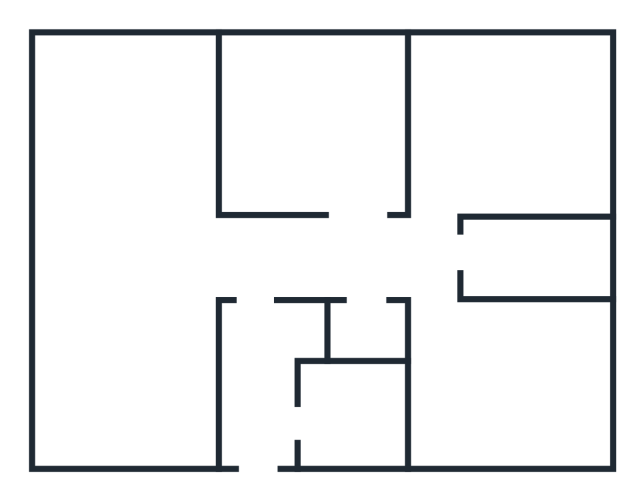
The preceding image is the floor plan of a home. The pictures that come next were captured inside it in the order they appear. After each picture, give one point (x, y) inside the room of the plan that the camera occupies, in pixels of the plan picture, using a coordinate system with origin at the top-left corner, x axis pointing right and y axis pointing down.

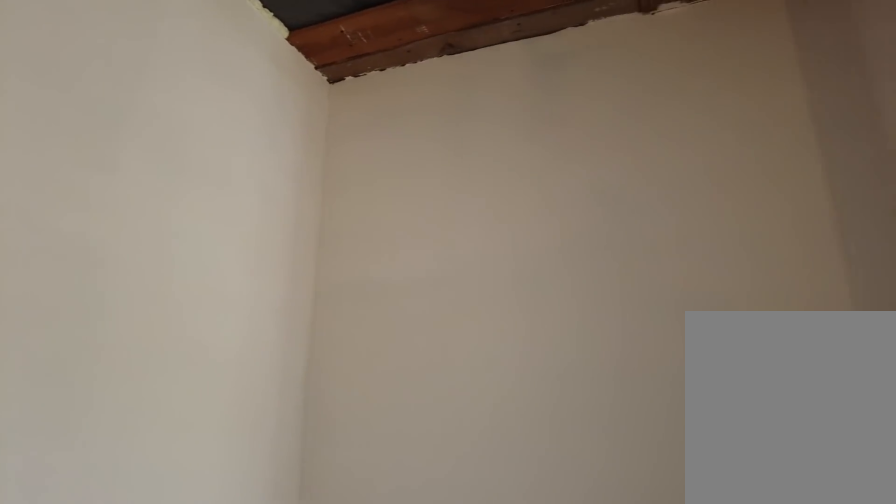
(253, 350)
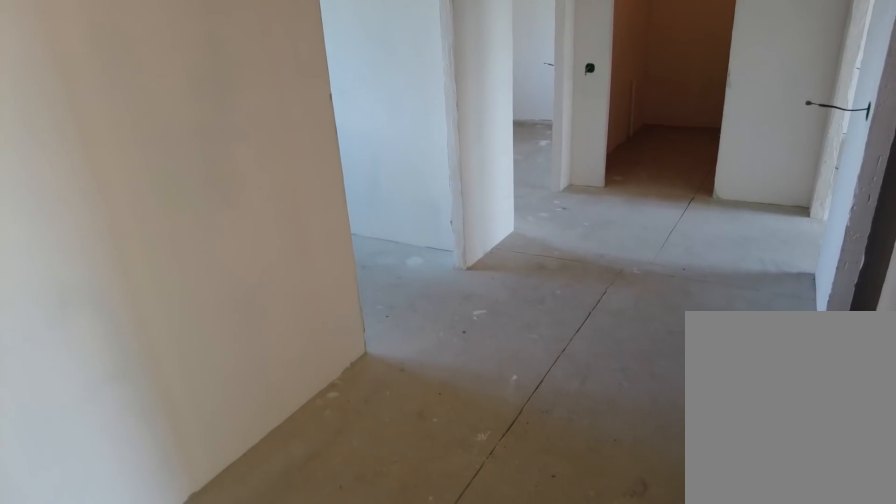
(258, 279)
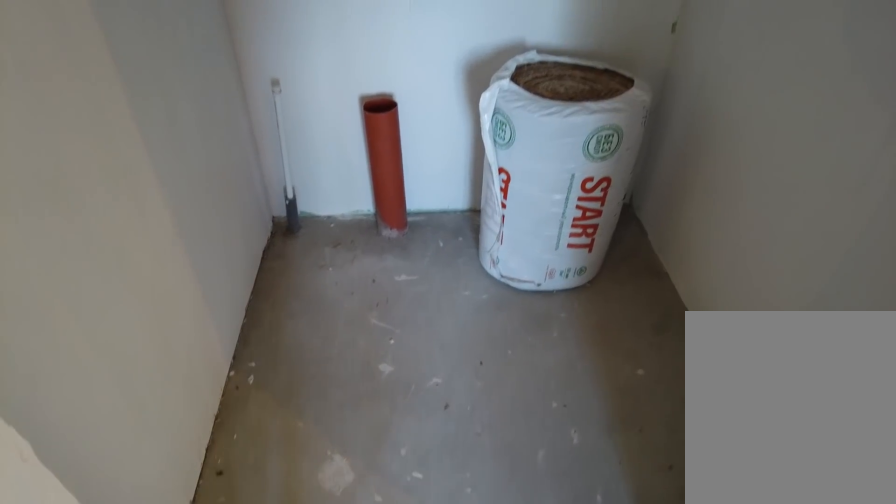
(375, 273)
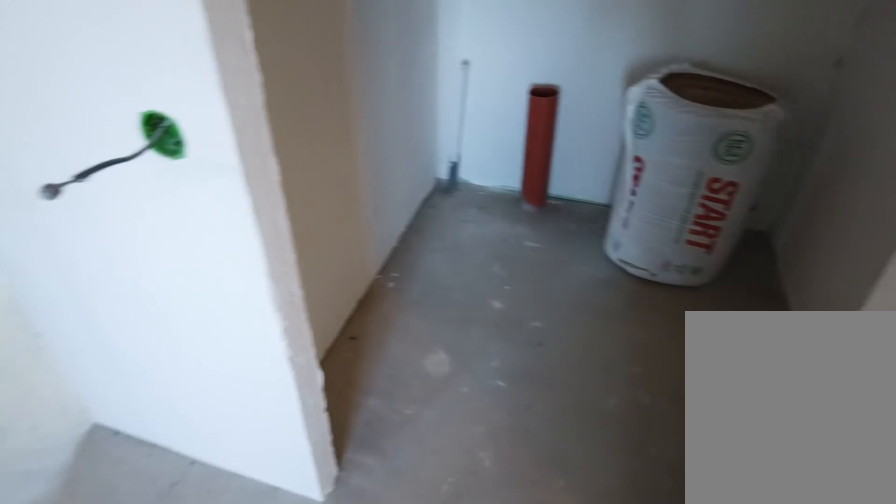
(375, 273)
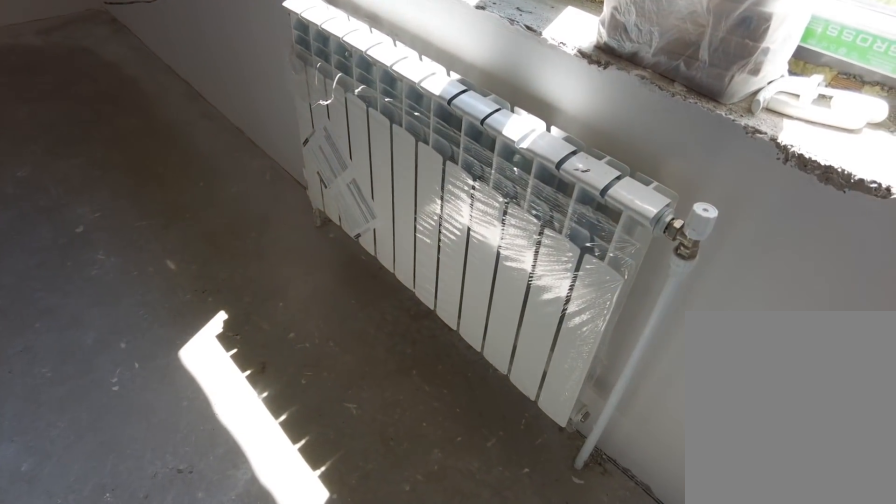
(466, 404)
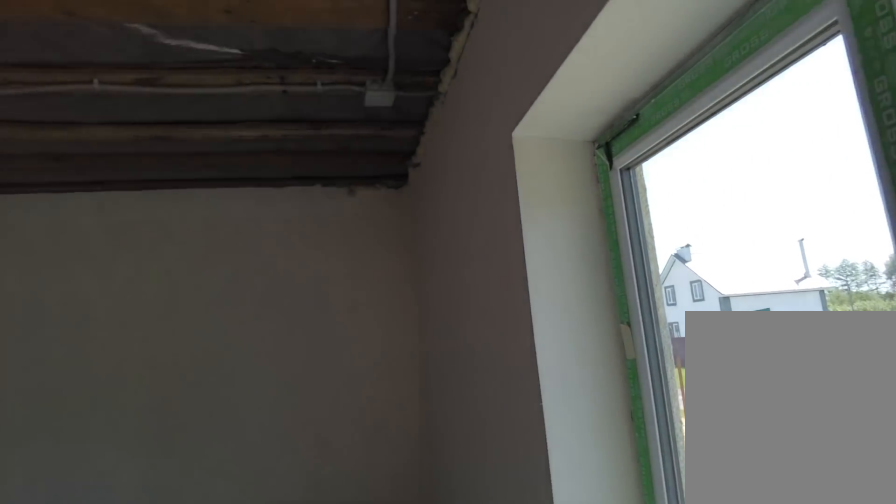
(466, 404)
